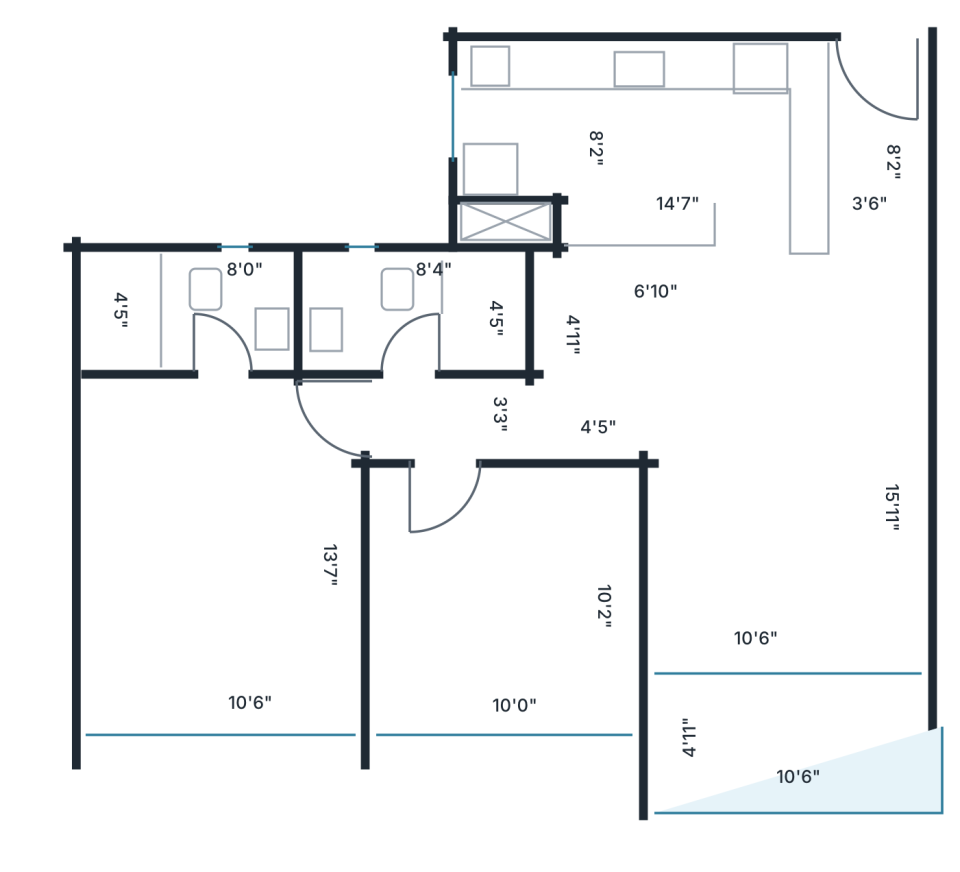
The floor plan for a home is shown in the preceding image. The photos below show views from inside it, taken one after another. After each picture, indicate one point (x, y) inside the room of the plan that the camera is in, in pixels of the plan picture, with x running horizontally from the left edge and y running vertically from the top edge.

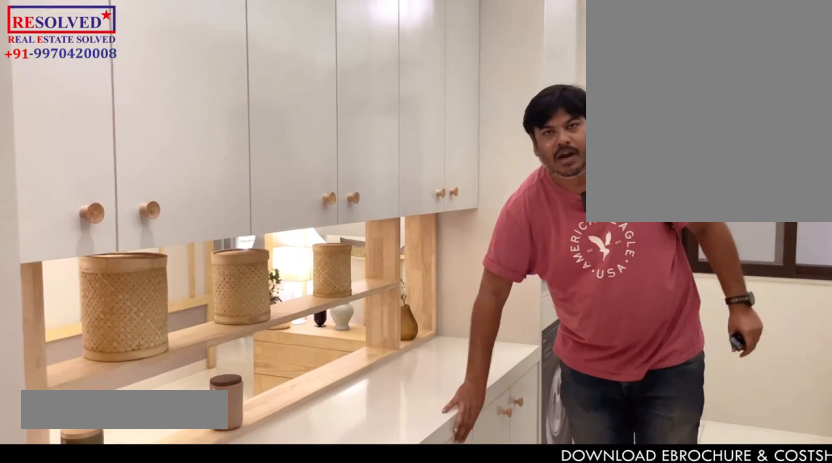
(645, 142)
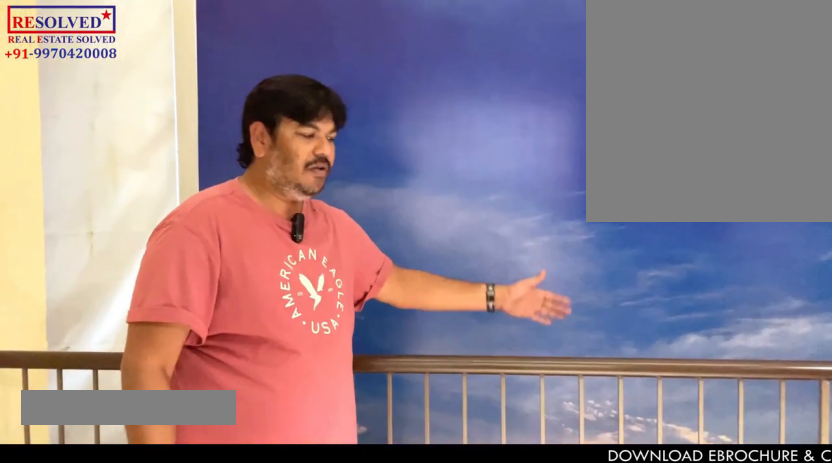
(787, 739)
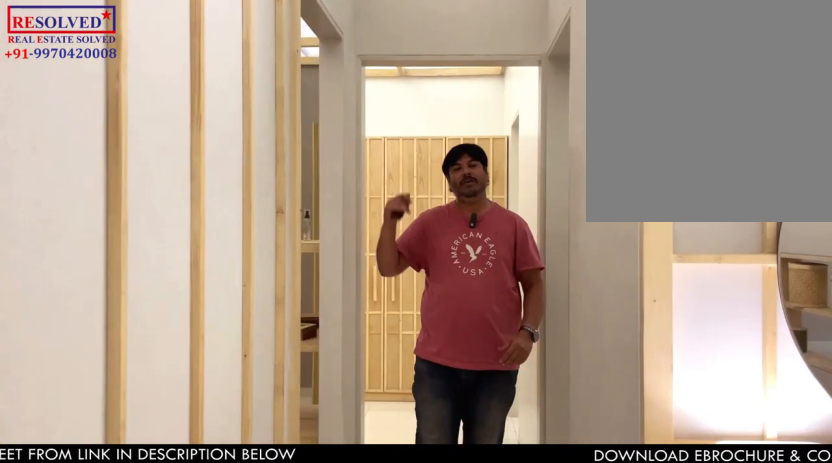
(446, 418)
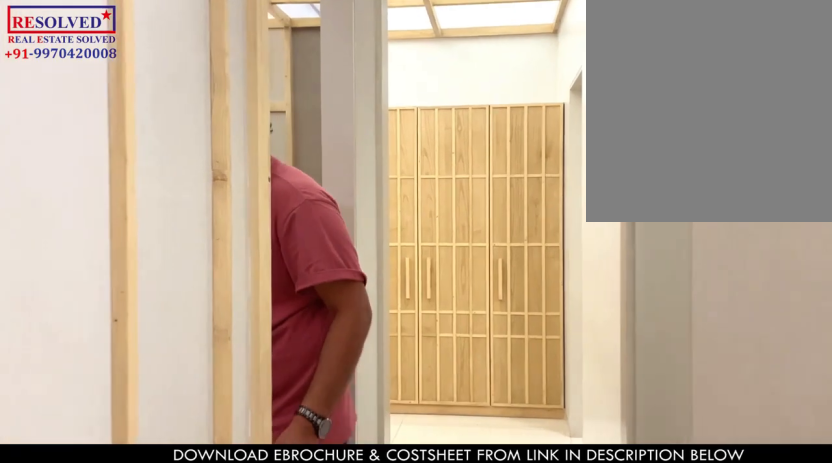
(446, 418)
